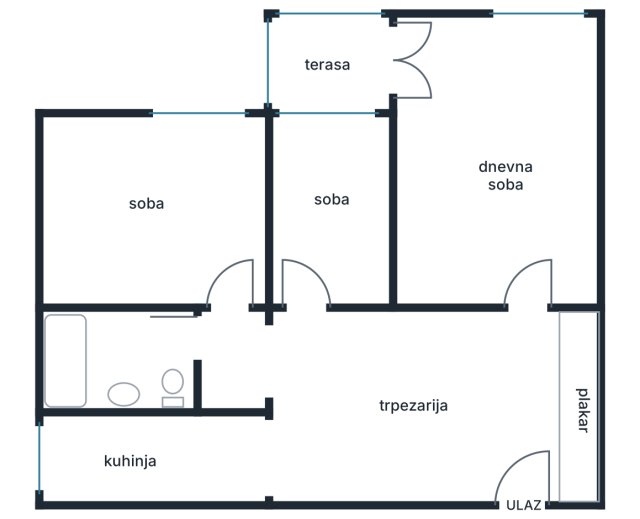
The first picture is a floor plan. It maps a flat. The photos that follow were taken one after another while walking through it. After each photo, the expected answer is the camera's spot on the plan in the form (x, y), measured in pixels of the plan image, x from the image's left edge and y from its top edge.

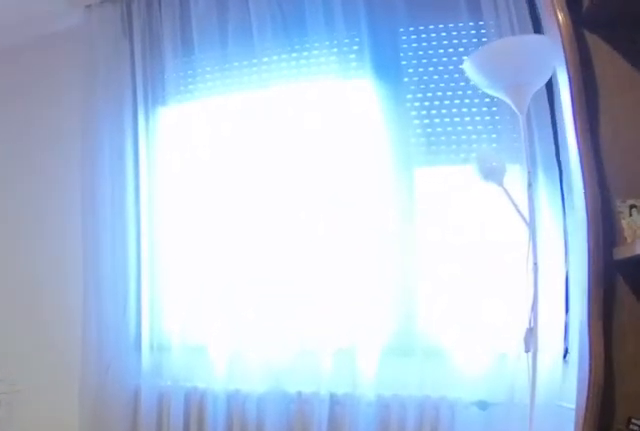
(521, 159)
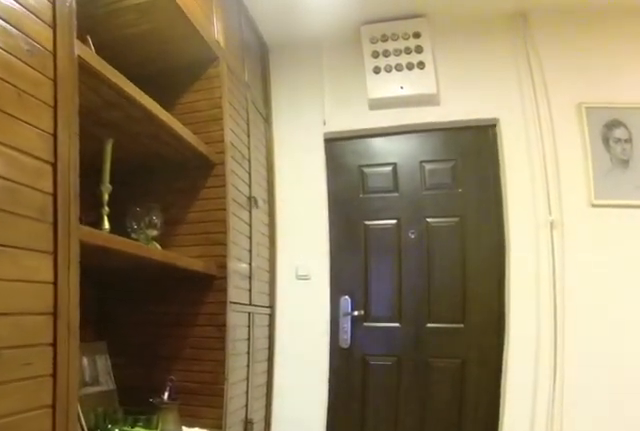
(537, 268)
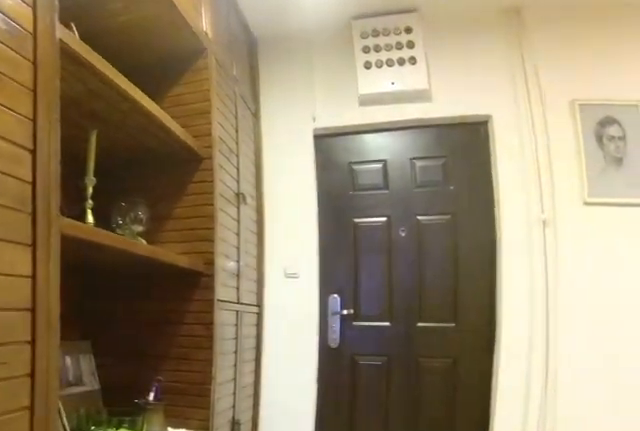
(536, 275)
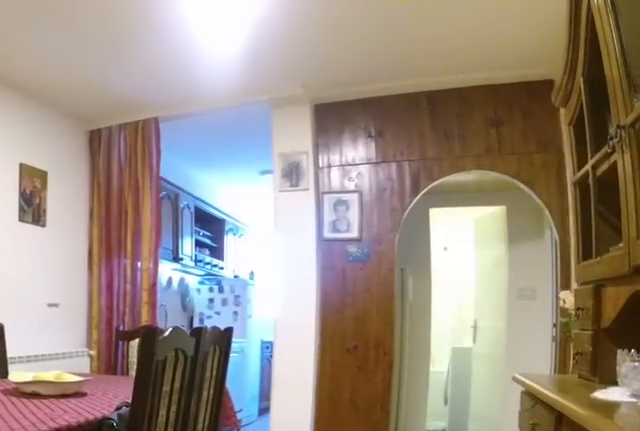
(521, 330)
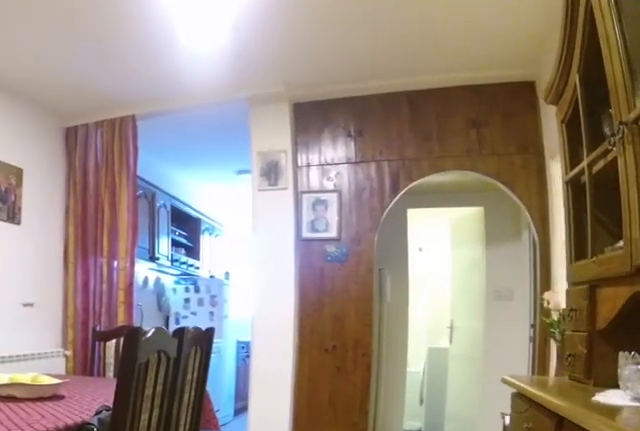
(516, 330)
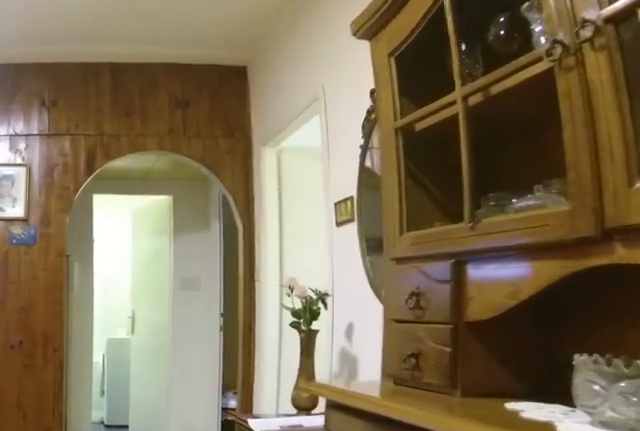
(468, 330)
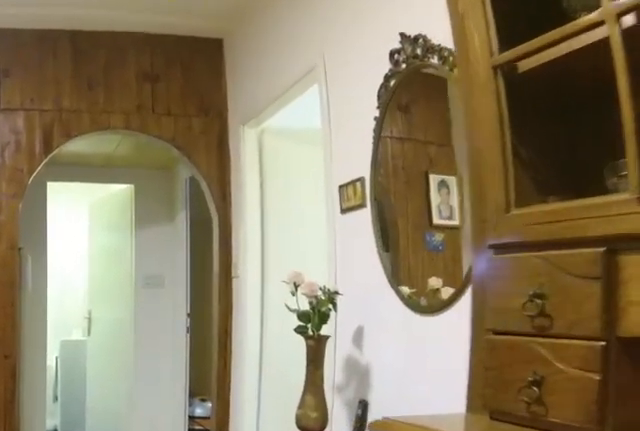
(453, 331)
